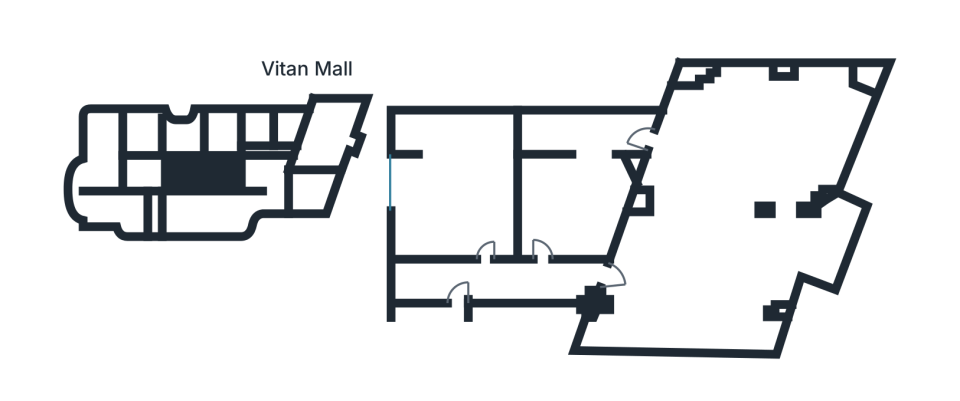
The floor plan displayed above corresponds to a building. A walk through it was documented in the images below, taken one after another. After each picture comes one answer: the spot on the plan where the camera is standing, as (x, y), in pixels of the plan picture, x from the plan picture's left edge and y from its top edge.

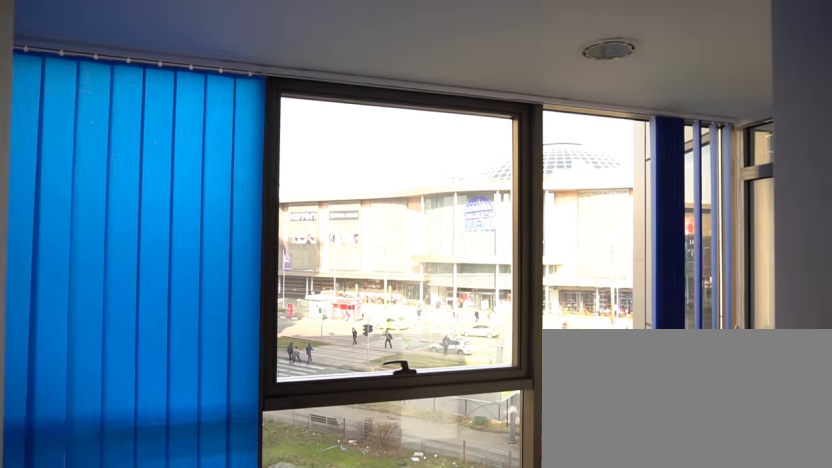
(599, 196)
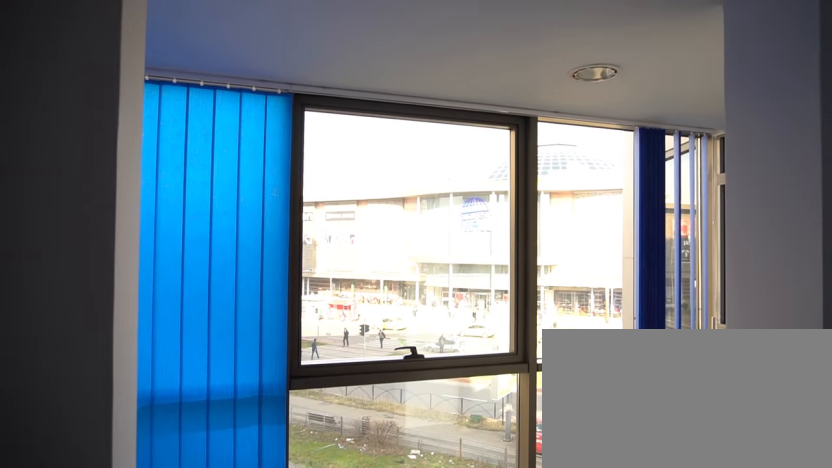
(596, 237)
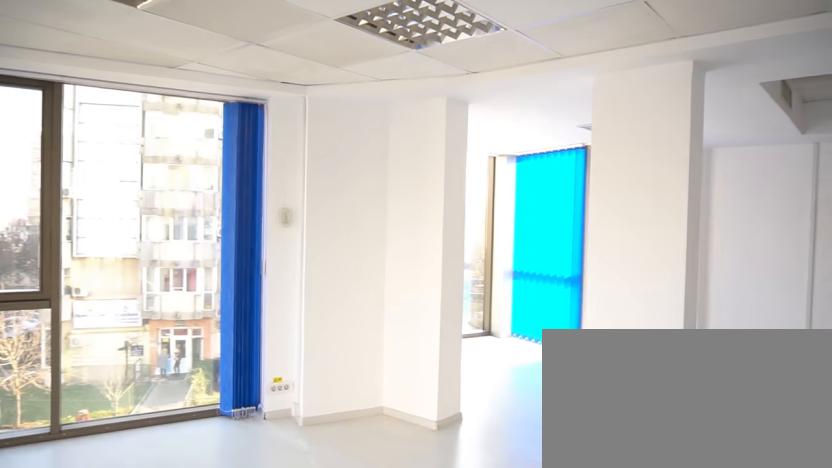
(774, 133)
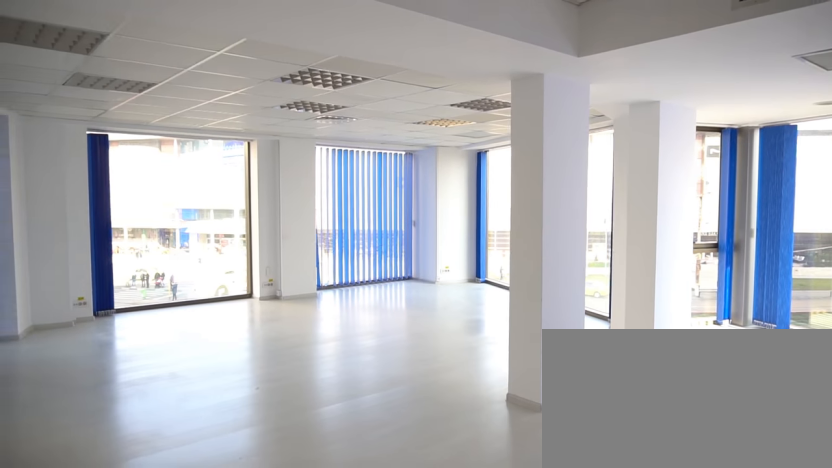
(664, 303)
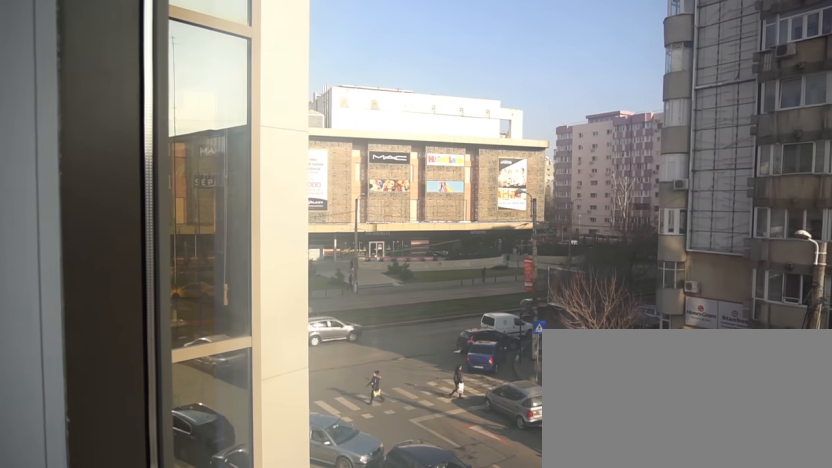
(774, 329)
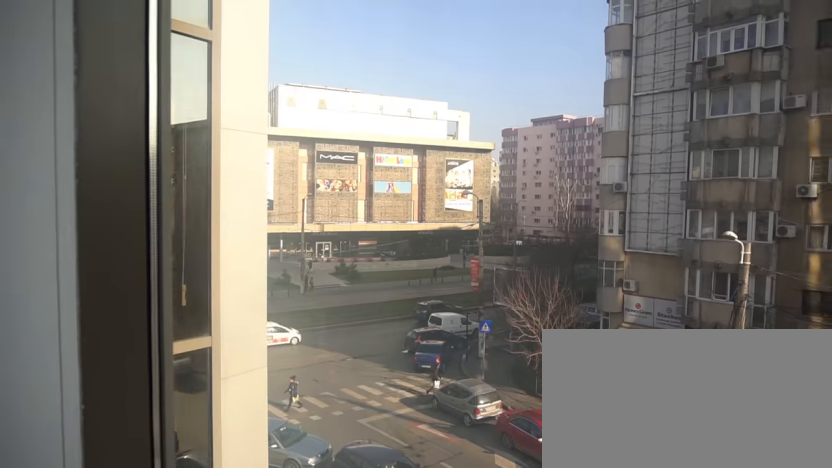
(773, 329)
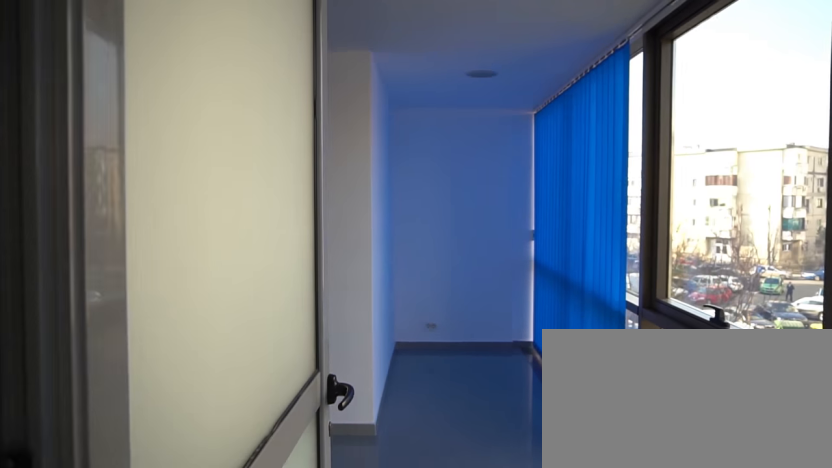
(623, 133)
